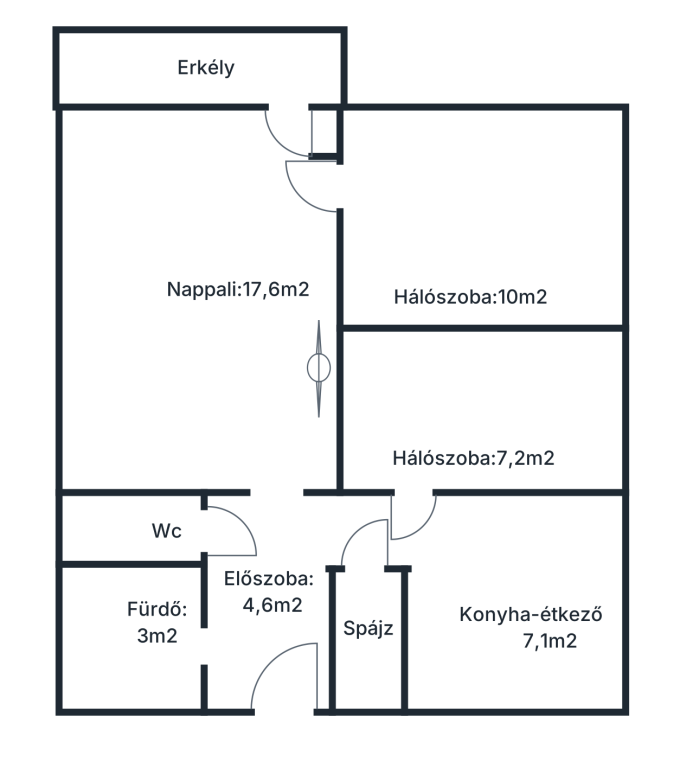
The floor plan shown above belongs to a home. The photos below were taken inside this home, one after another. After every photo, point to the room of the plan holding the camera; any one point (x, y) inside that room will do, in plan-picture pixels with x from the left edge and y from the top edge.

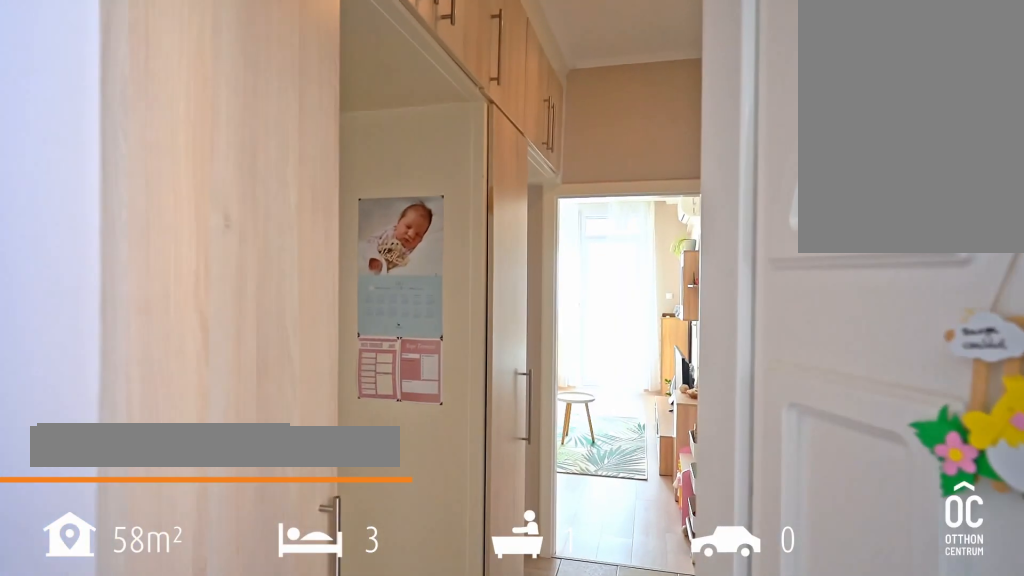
(264, 602)
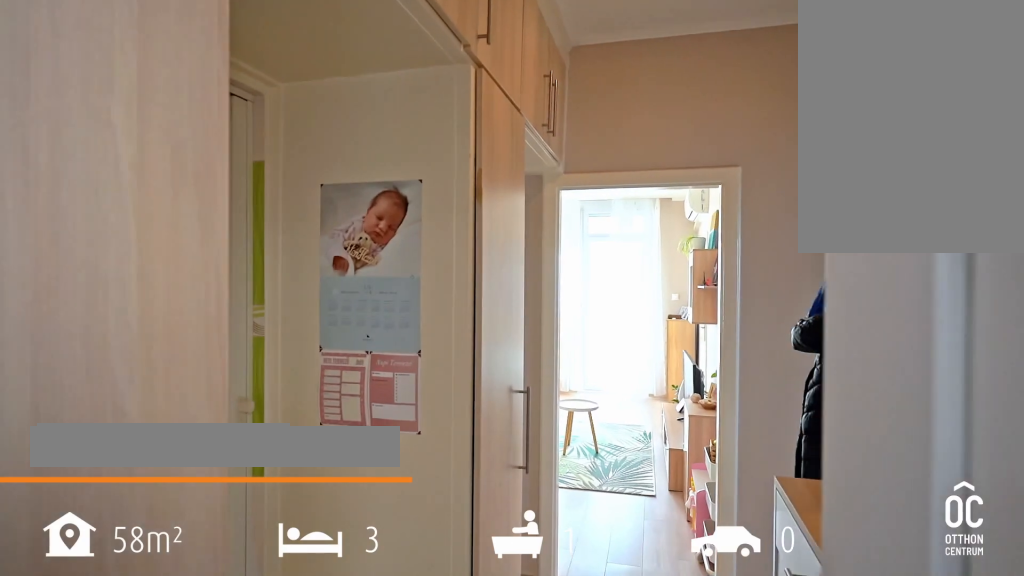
(263, 601)
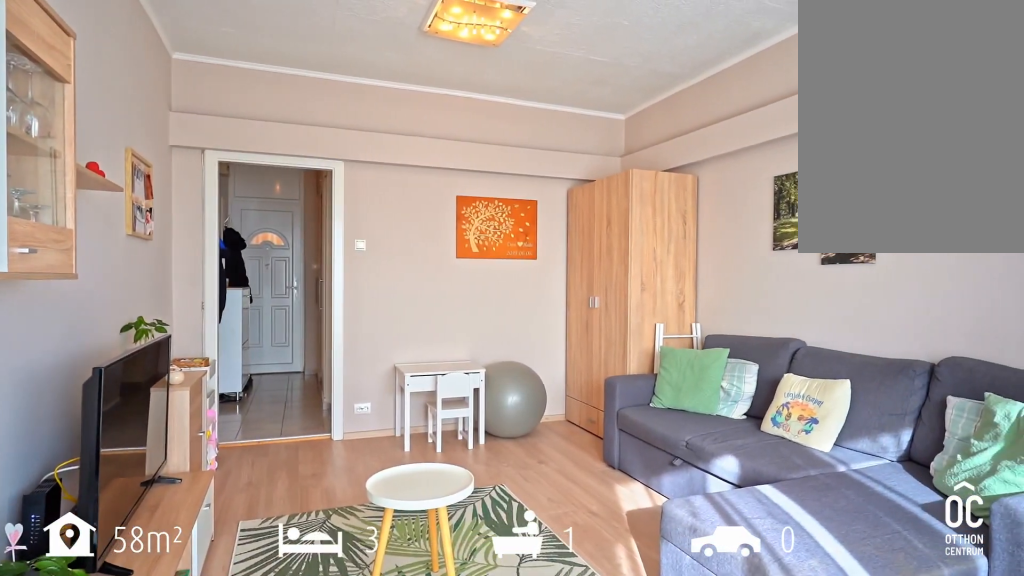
(205, 298)
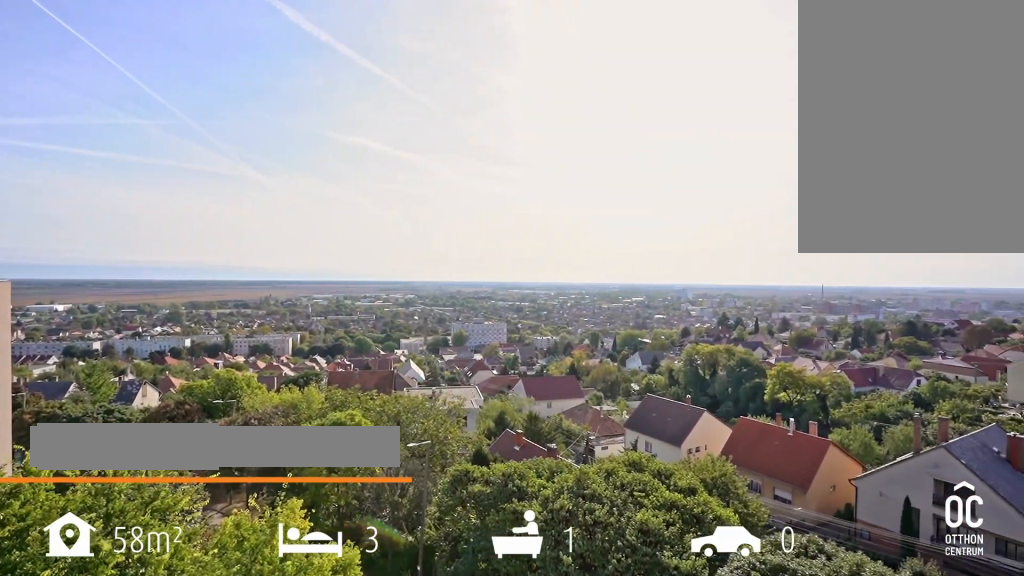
(202, 66)
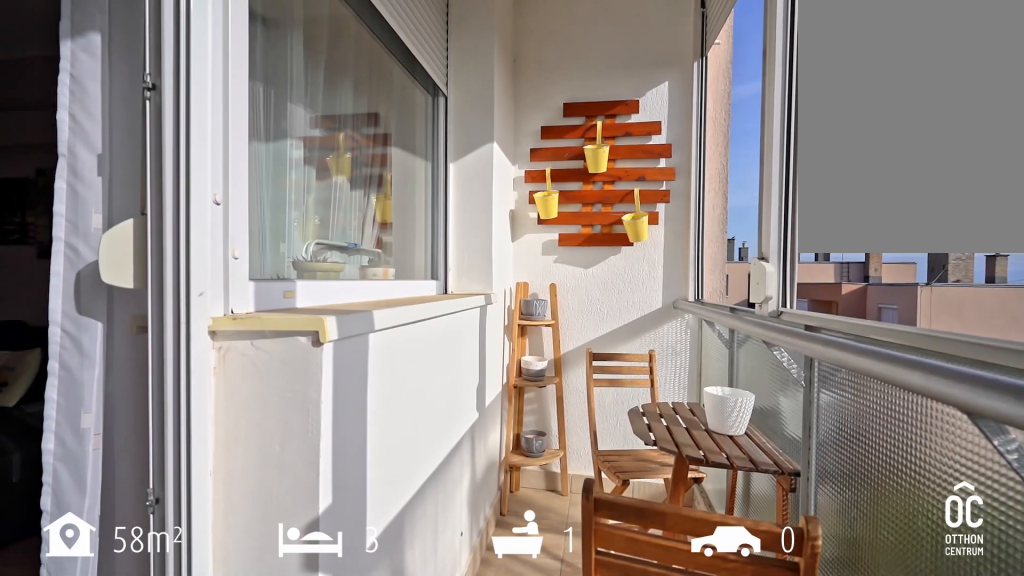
(203, 66)
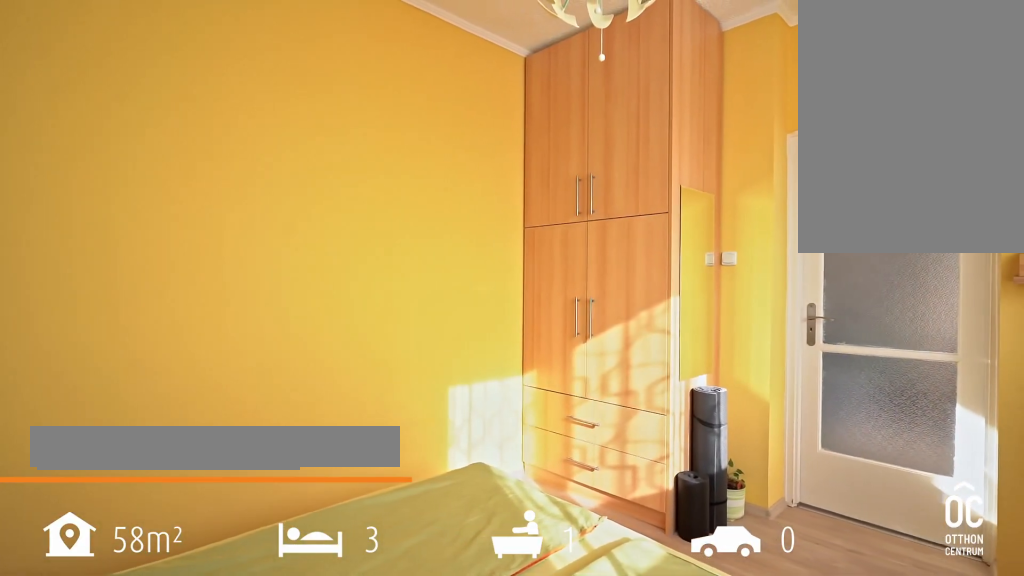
(475, 217)
